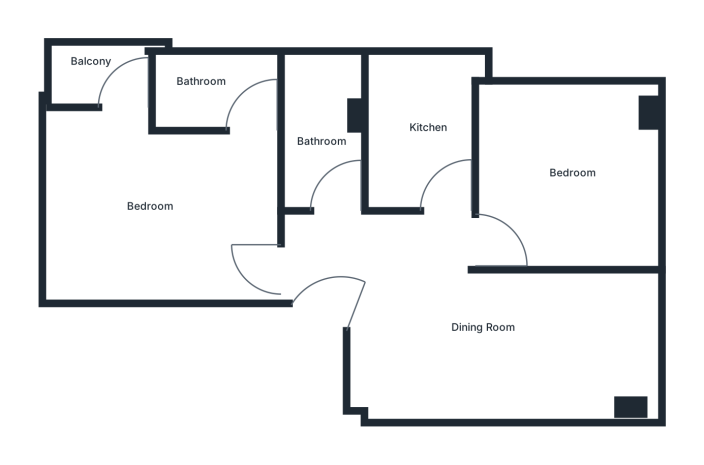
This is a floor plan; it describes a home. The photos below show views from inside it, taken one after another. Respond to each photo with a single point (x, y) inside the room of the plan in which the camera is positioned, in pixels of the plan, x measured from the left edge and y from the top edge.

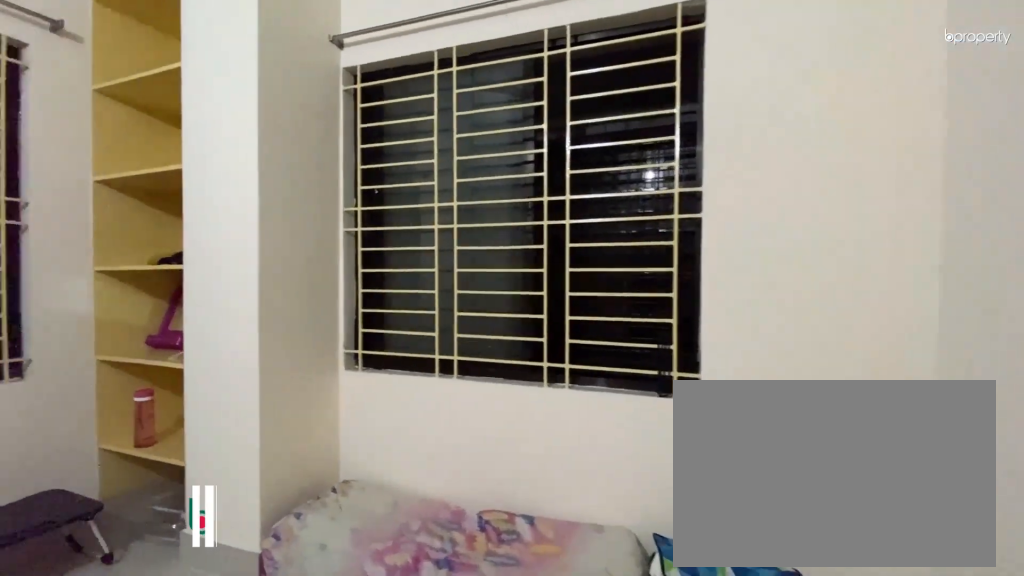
(568, 174)
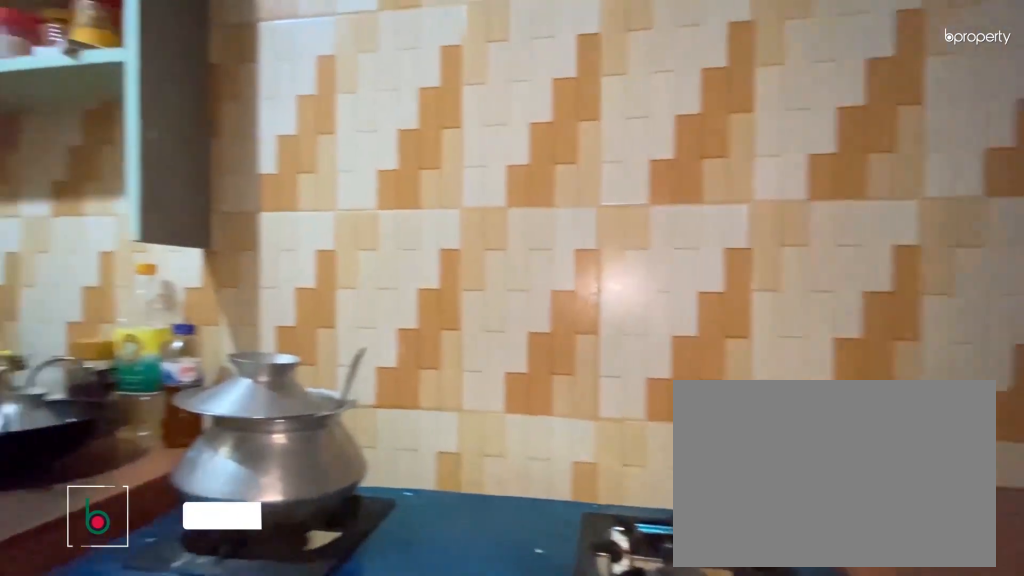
(424, 141)
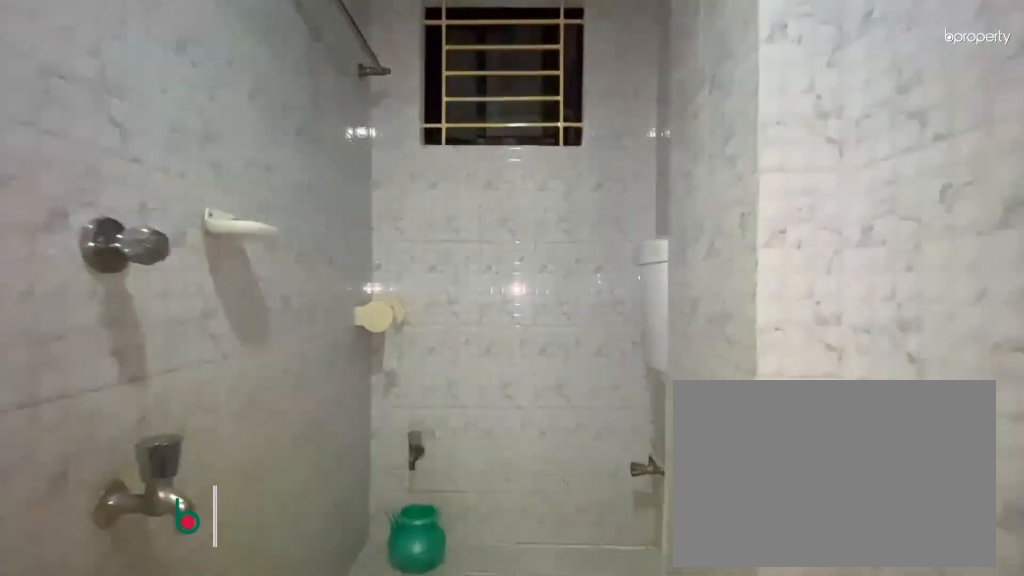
(328, 133)
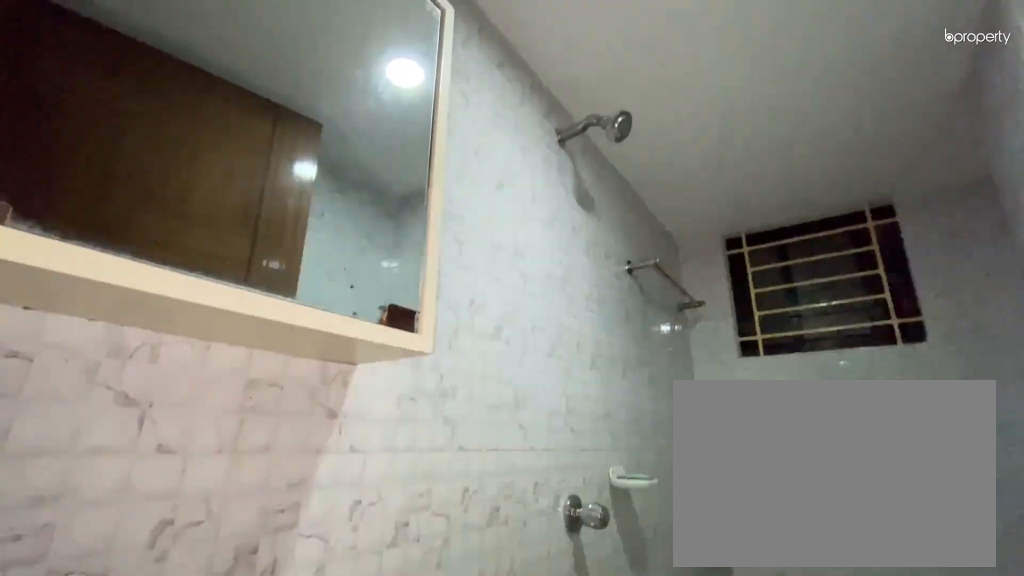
(328, 133)
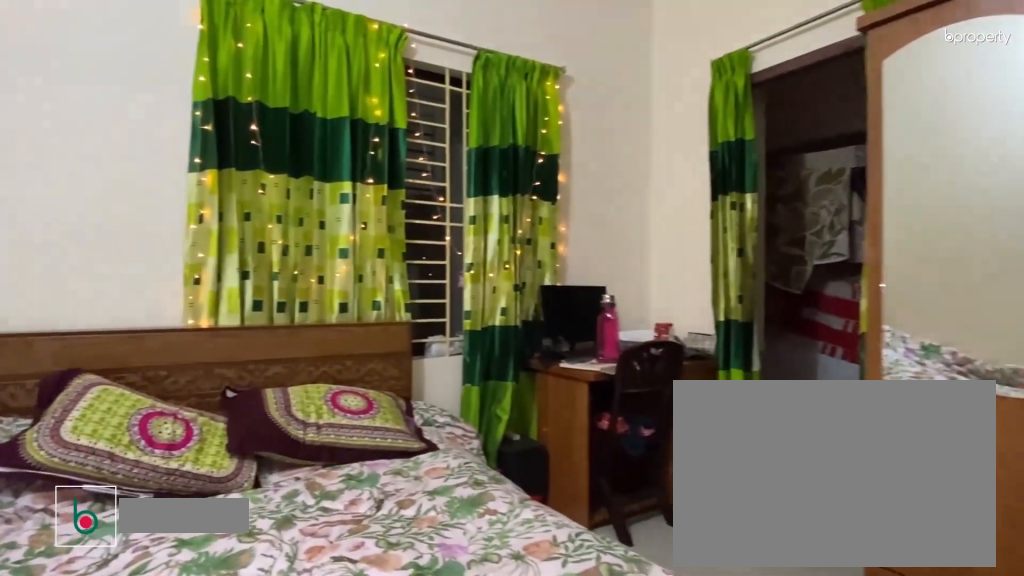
(160, 192)
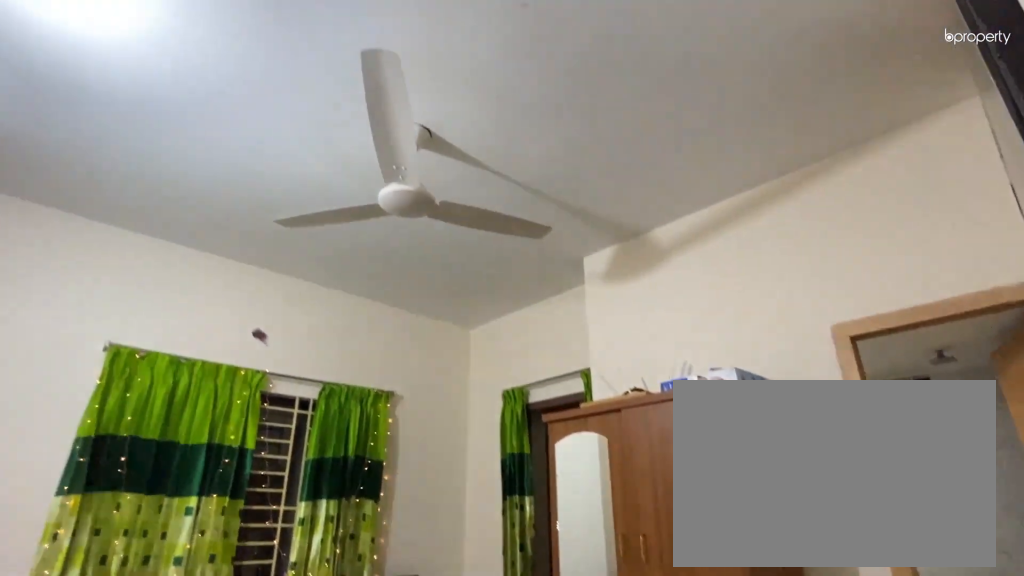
(160, 192)
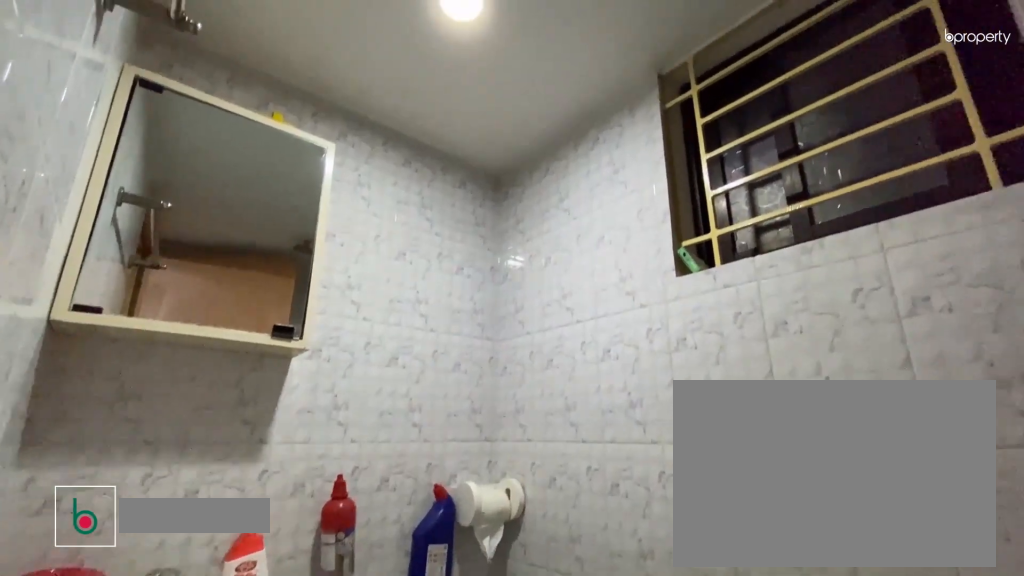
(227, 90)
